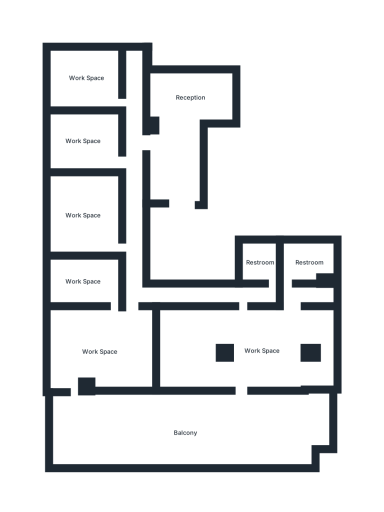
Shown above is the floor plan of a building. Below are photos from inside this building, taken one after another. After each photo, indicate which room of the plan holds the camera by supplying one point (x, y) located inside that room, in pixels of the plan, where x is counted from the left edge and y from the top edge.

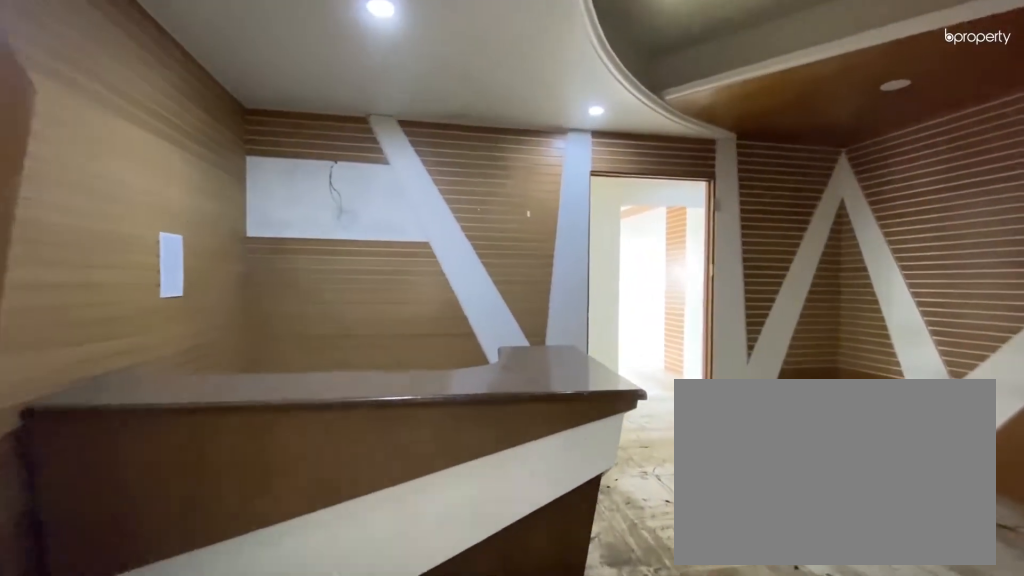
(179, 102)
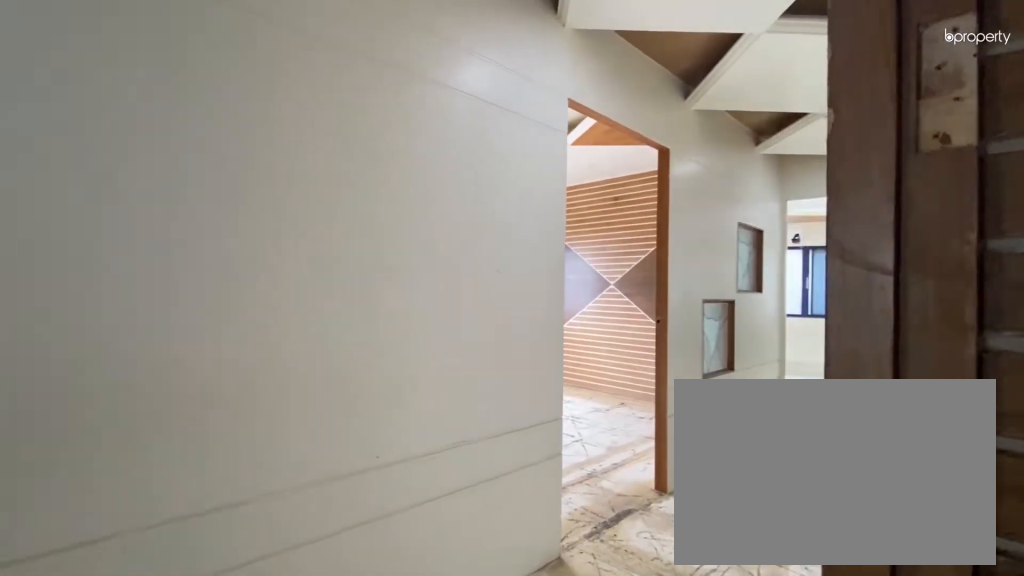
(134, 125)
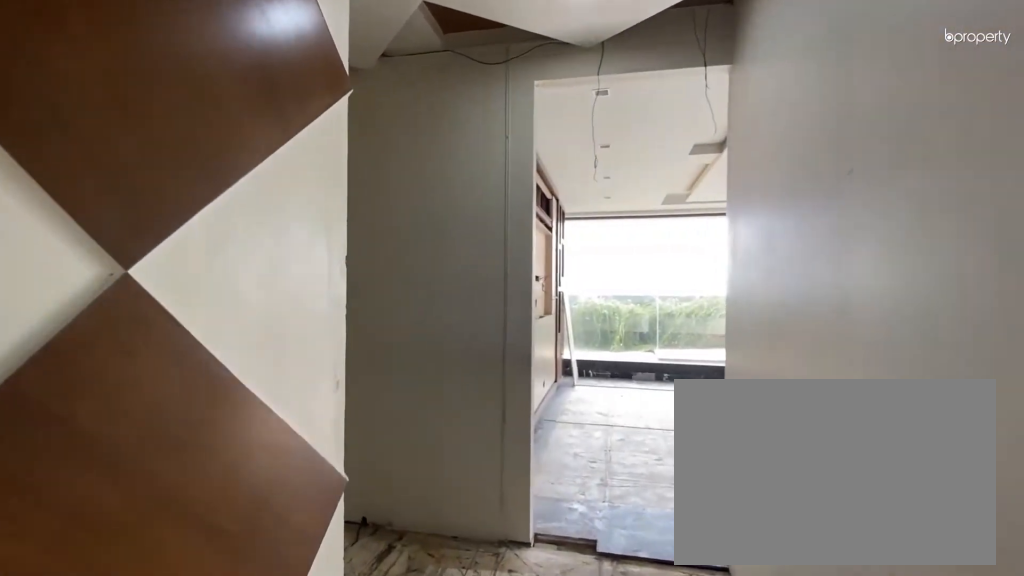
(134, 252)
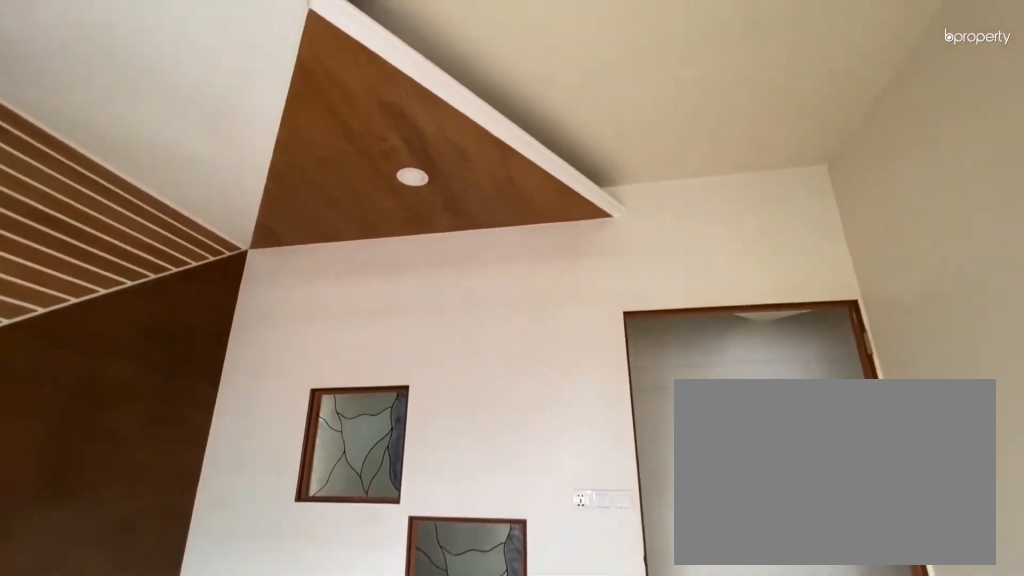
(85, 78)
